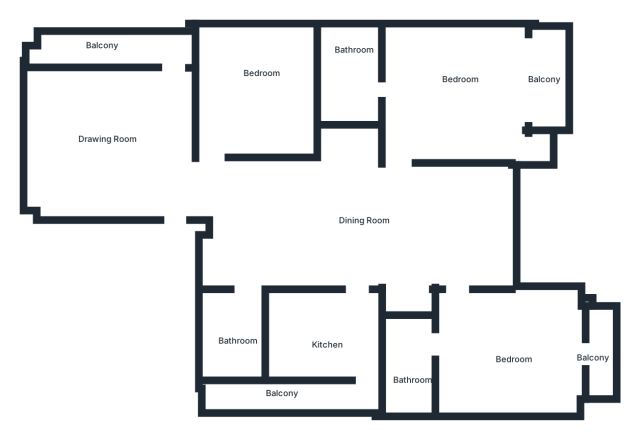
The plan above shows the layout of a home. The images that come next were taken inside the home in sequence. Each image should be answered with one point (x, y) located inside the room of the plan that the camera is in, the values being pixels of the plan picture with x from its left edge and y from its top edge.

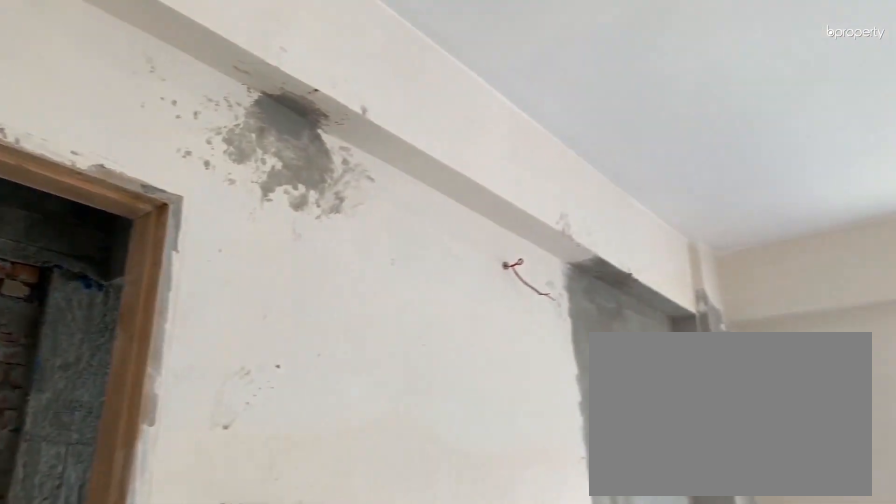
(133, 134)
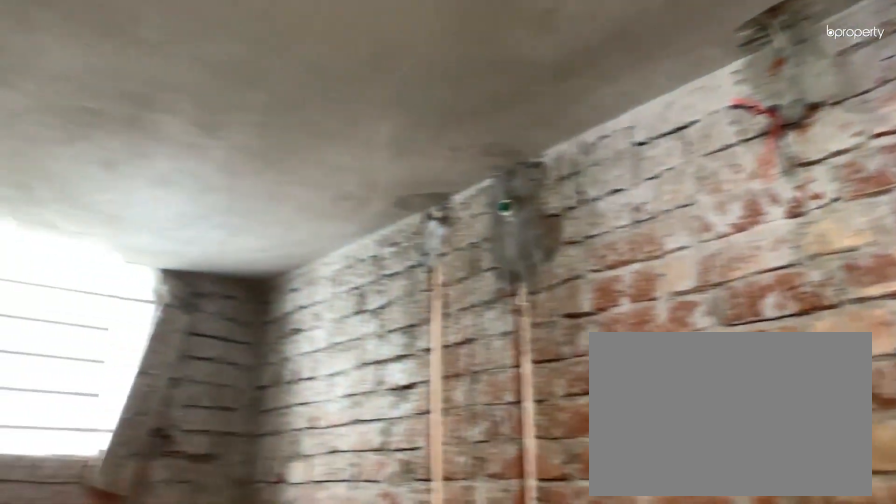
(240, 331)
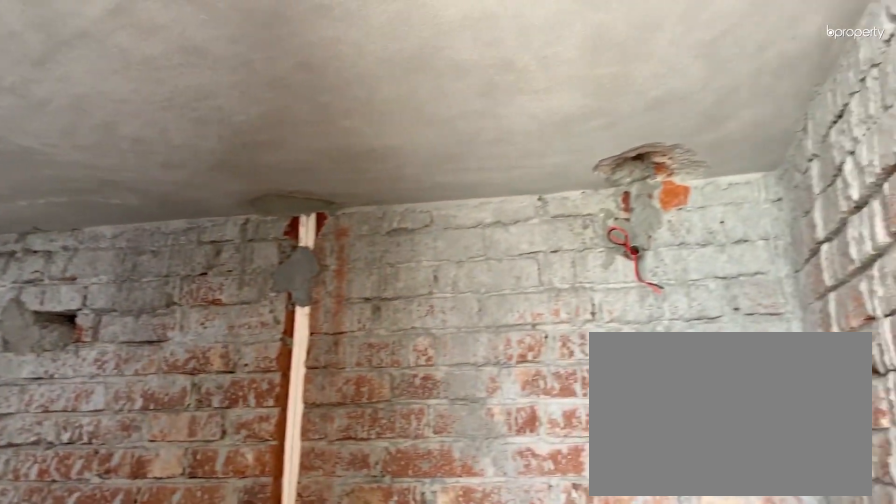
(408, 350)
